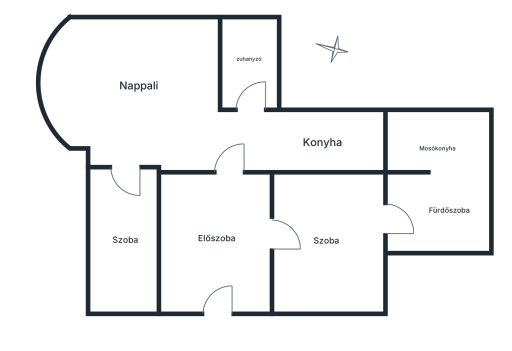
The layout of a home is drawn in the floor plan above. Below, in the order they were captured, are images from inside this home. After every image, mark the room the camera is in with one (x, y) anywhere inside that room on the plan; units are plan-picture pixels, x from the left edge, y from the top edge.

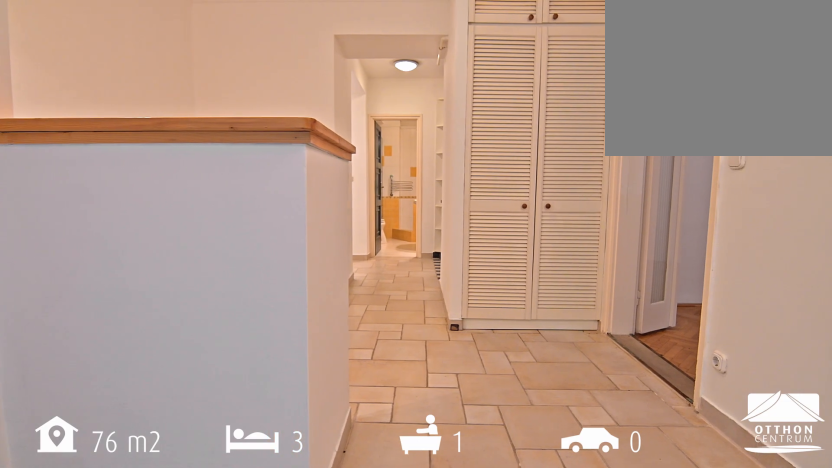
(218, 237)
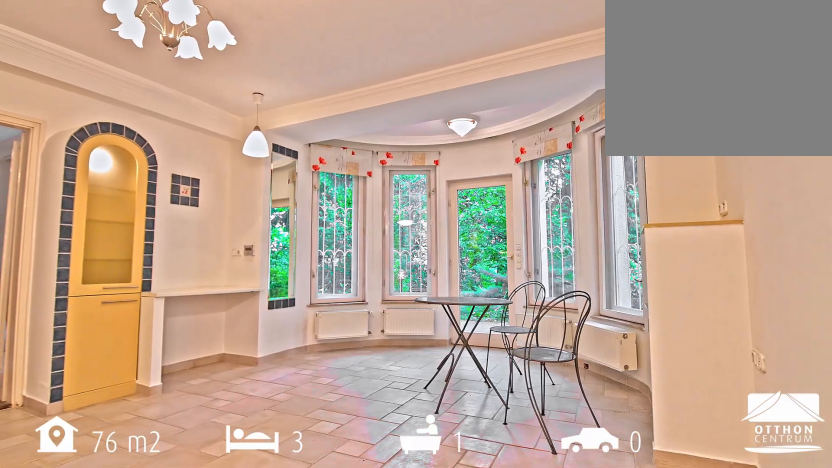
(145, 91)
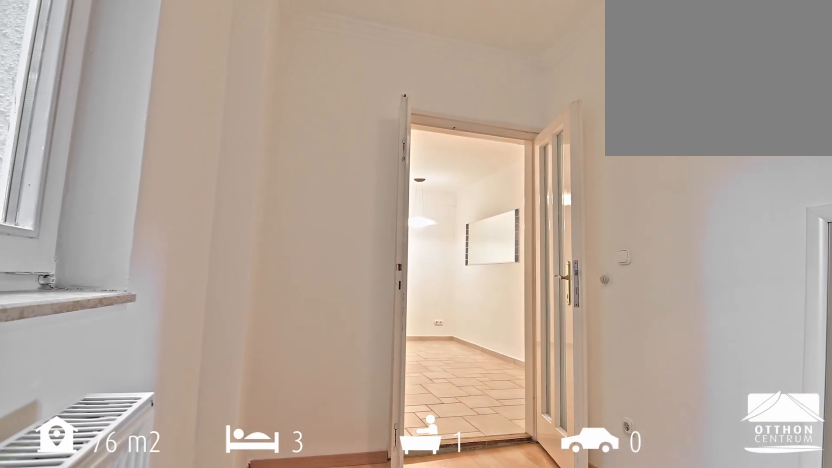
(126, 242)
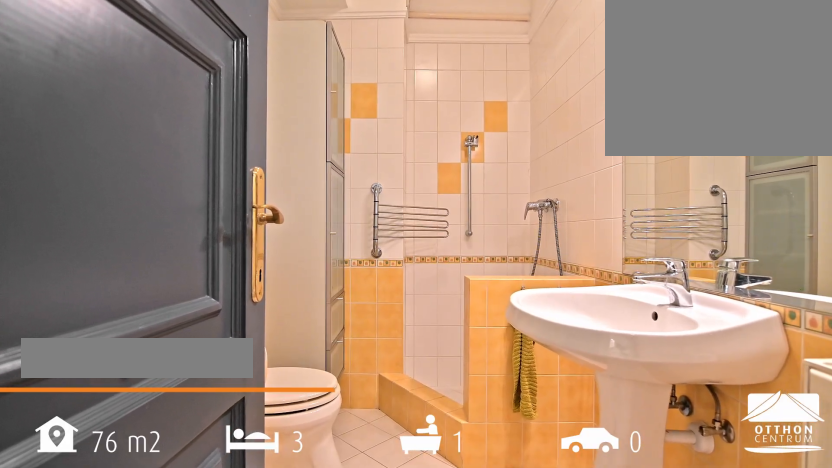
(250, 61)
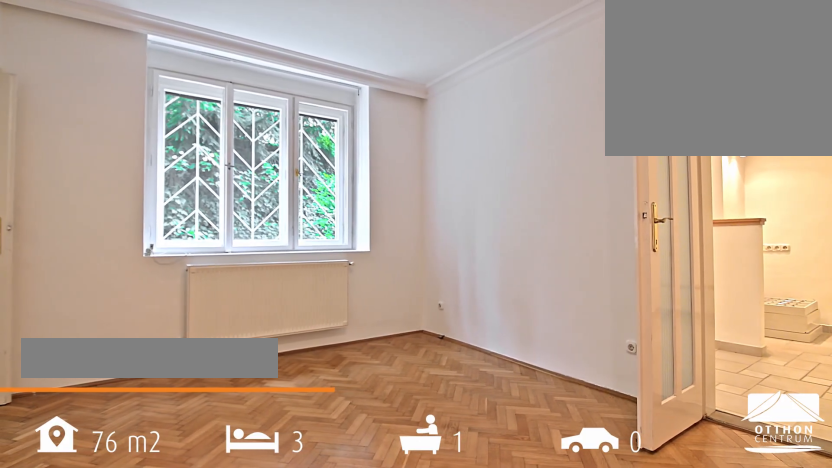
(332, 242)
